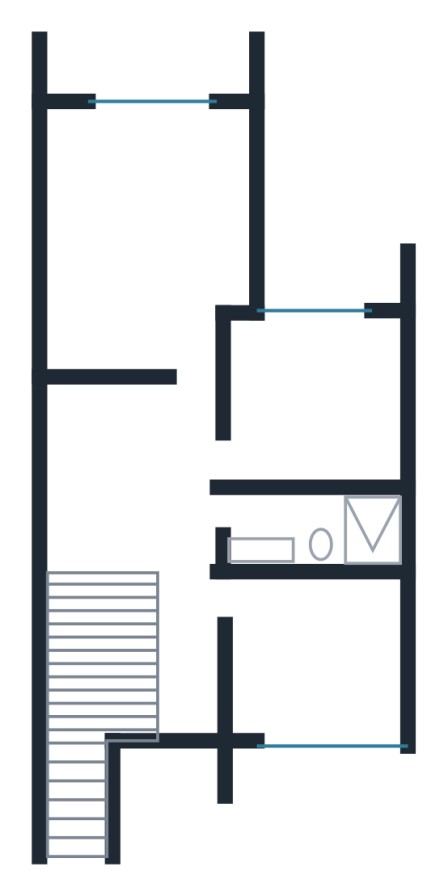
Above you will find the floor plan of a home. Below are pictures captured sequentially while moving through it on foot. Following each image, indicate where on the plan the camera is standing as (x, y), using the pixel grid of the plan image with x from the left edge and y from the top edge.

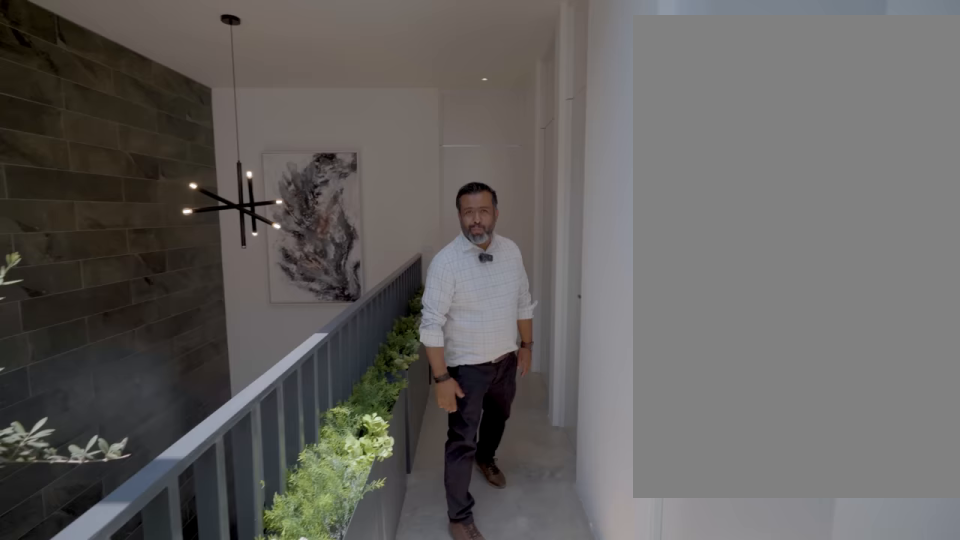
(185, 705)
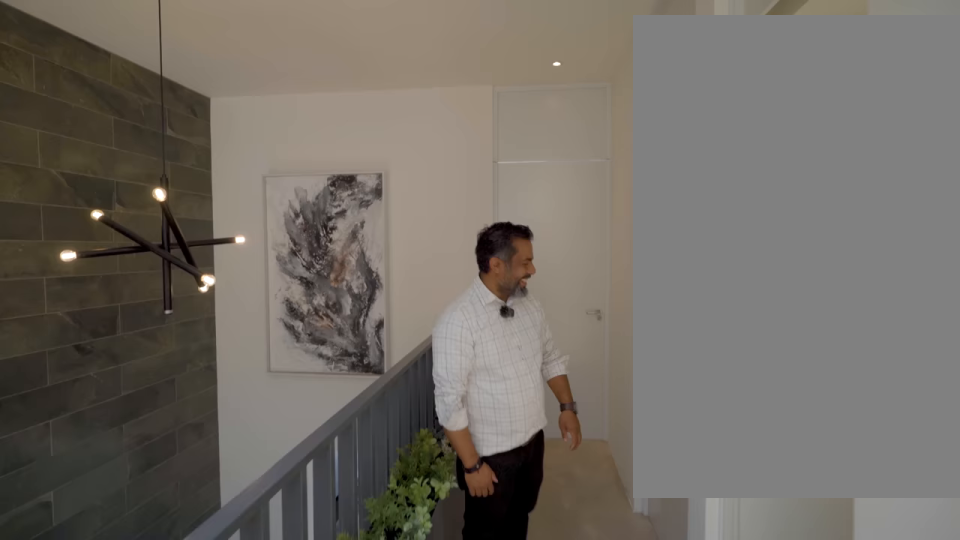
(194, 502)
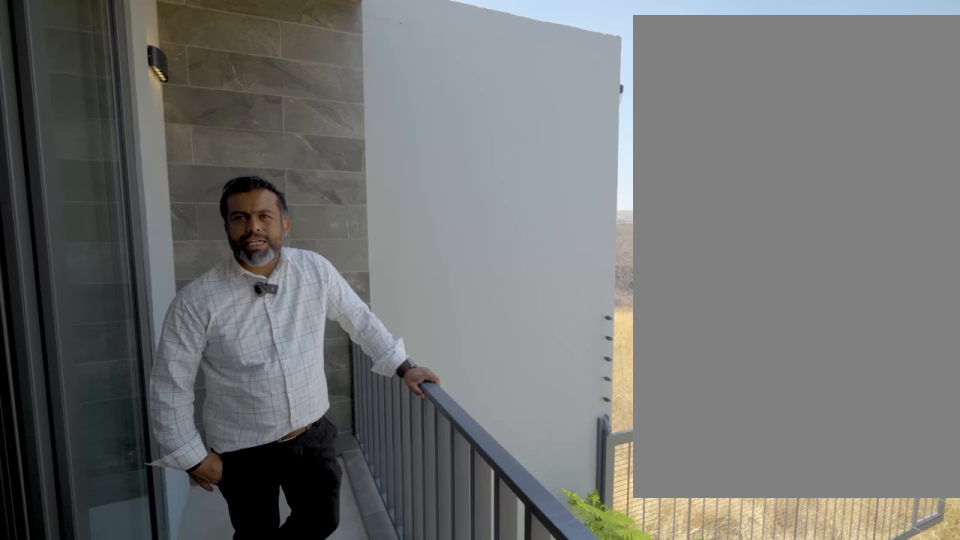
(169, 75)
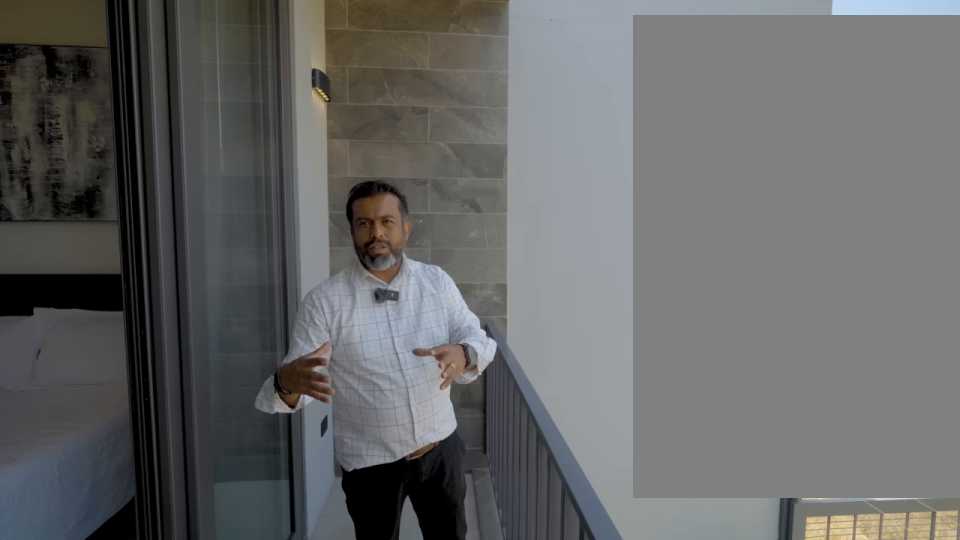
(169, 76)
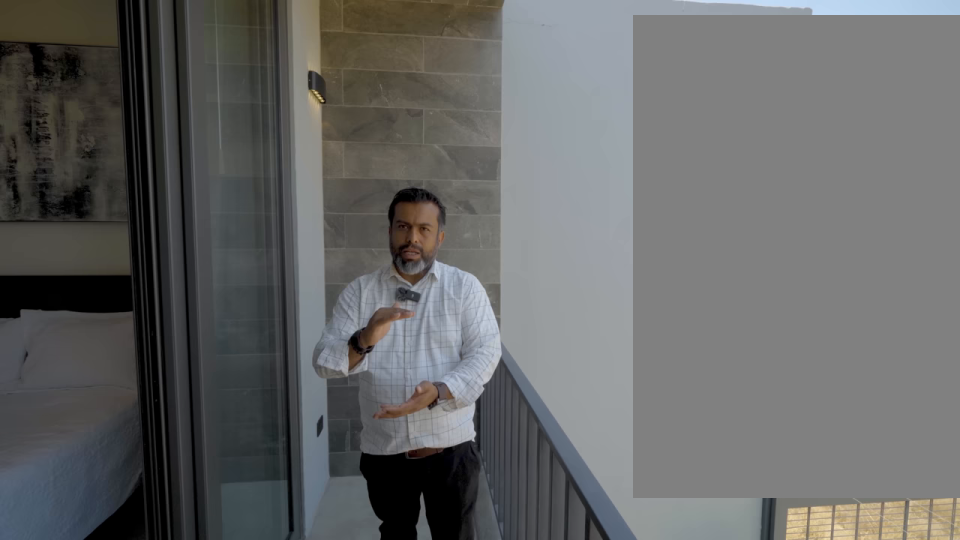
(168, 76)
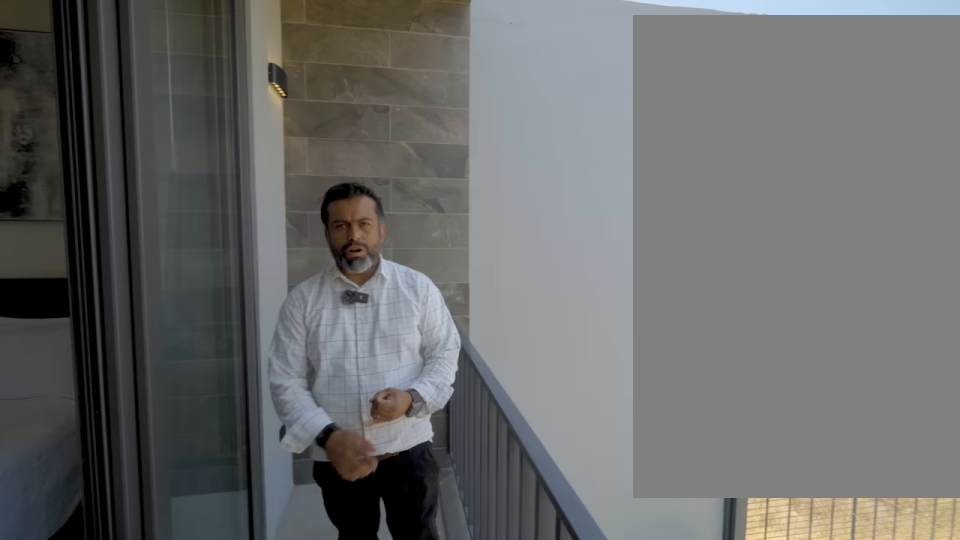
(168, 76)
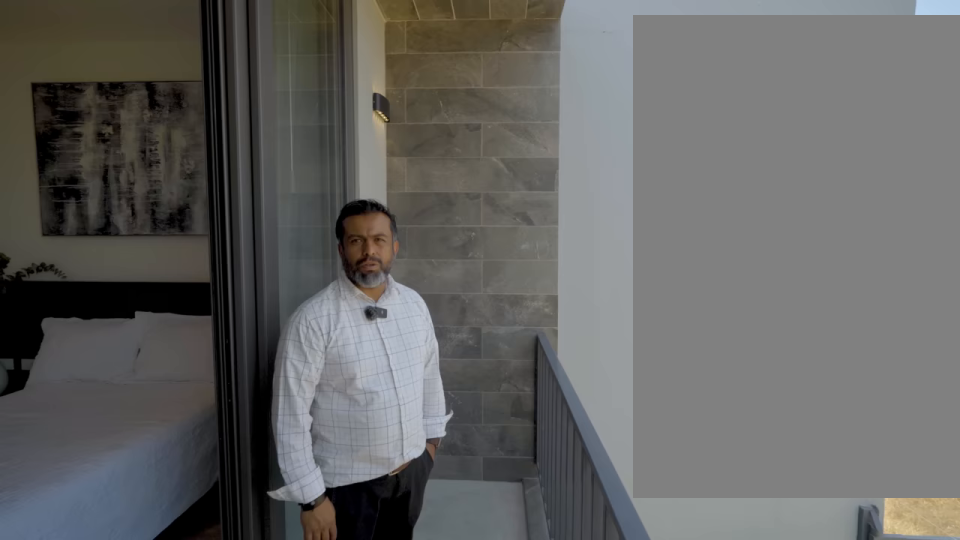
(169, 75)
